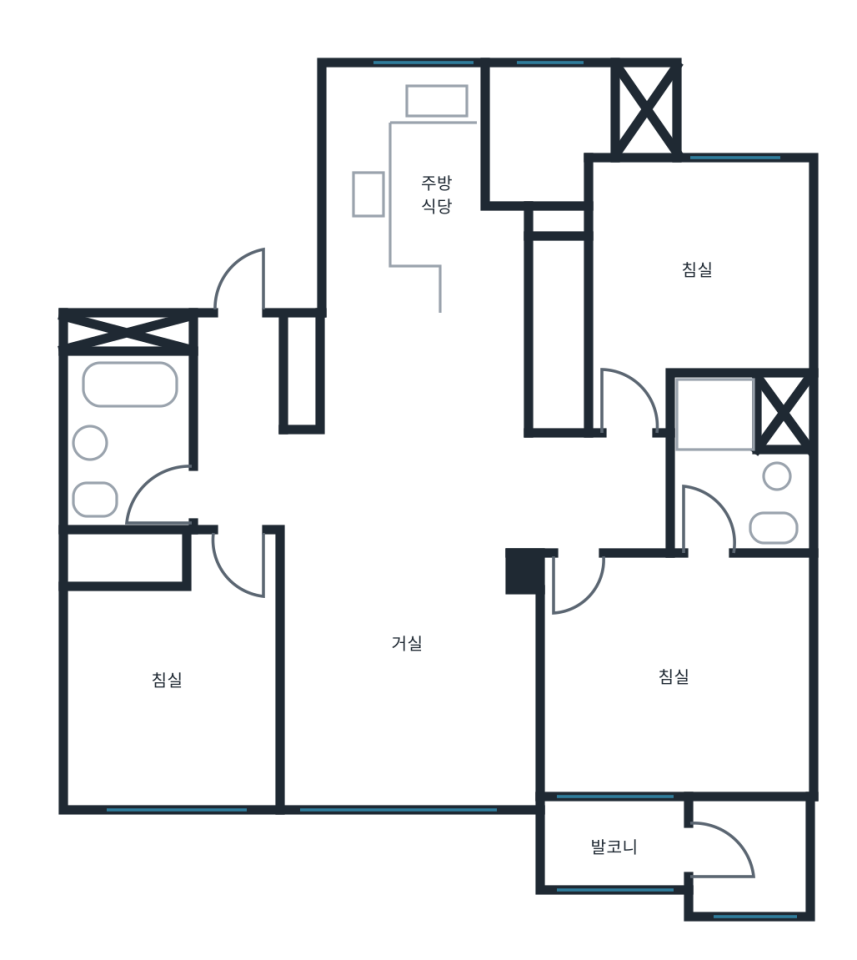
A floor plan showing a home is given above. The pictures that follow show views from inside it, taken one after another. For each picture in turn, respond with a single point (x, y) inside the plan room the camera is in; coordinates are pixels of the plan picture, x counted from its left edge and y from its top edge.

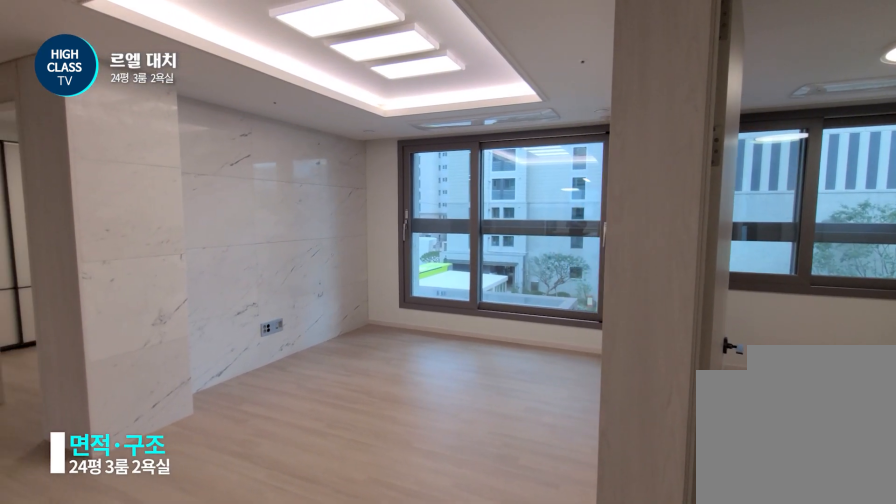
(262, 481)
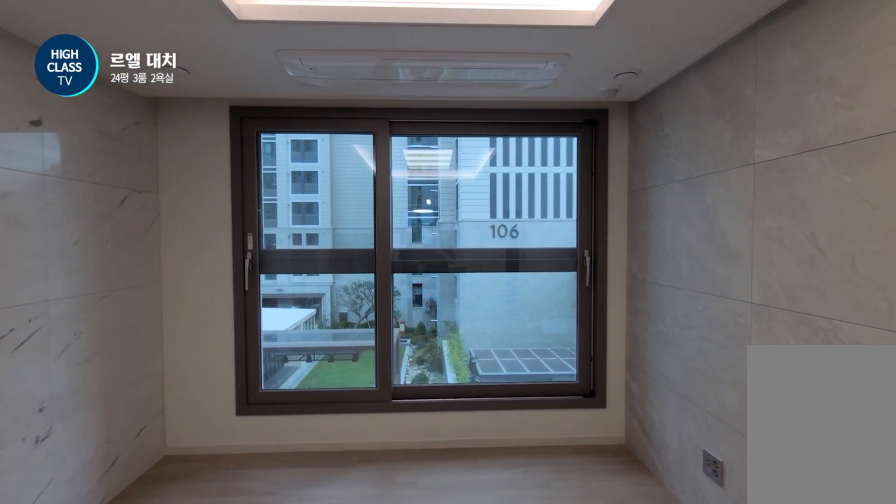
(408, 619)
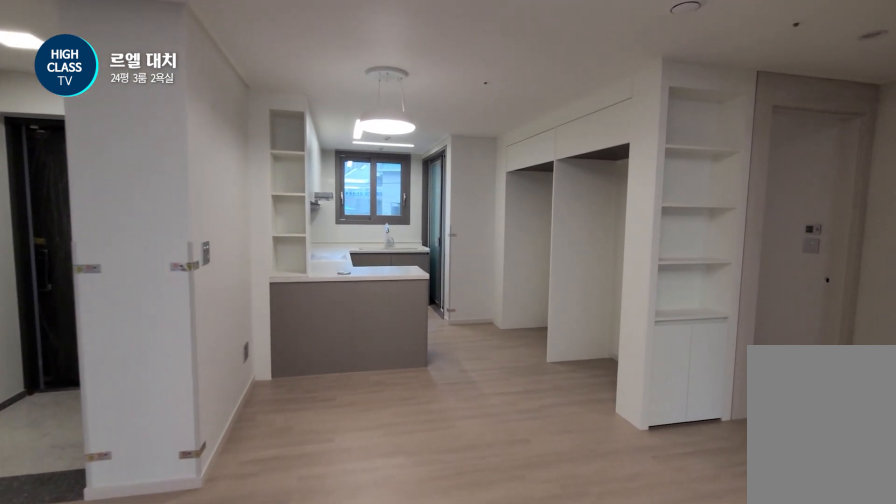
(408, 619)
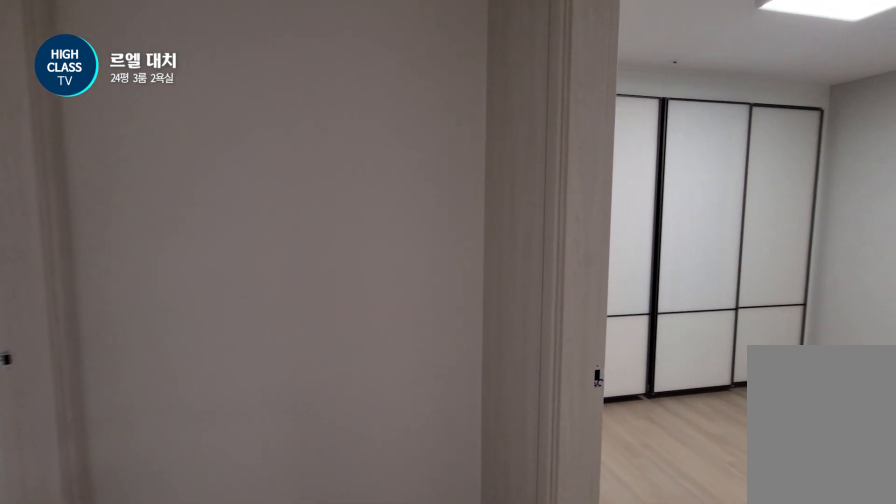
(603, 495)
